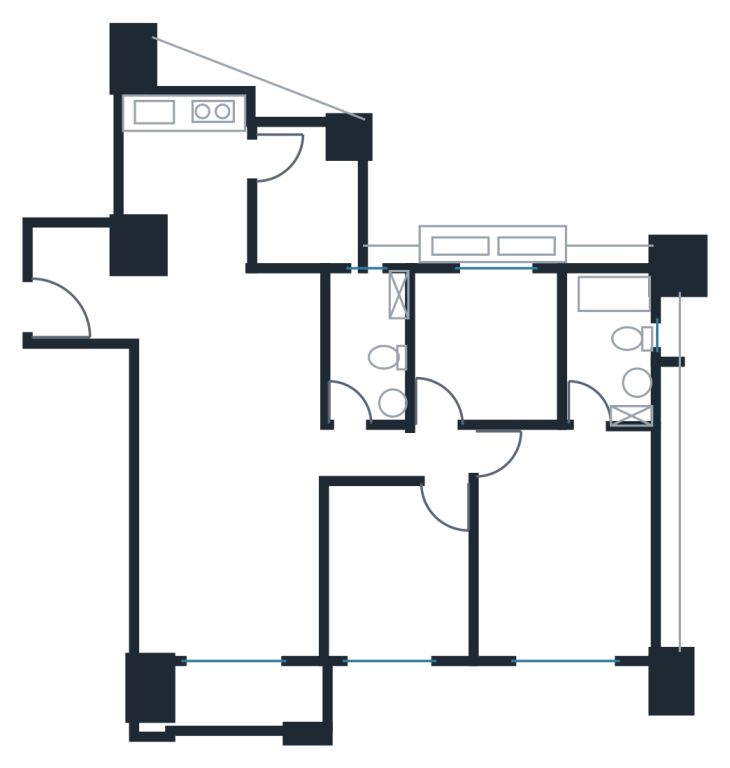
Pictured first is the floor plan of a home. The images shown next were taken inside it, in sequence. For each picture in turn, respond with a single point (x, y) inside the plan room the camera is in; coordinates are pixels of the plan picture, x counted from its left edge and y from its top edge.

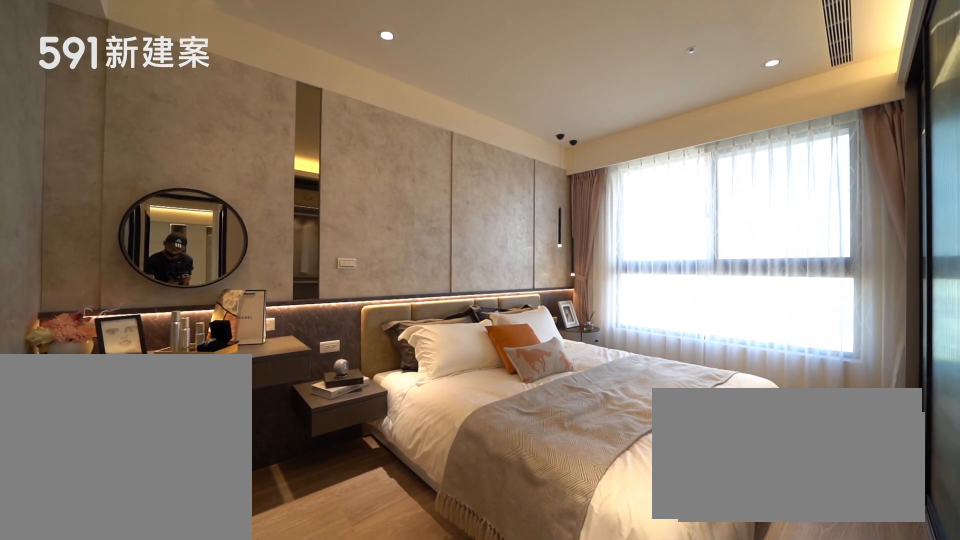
(565, 548)
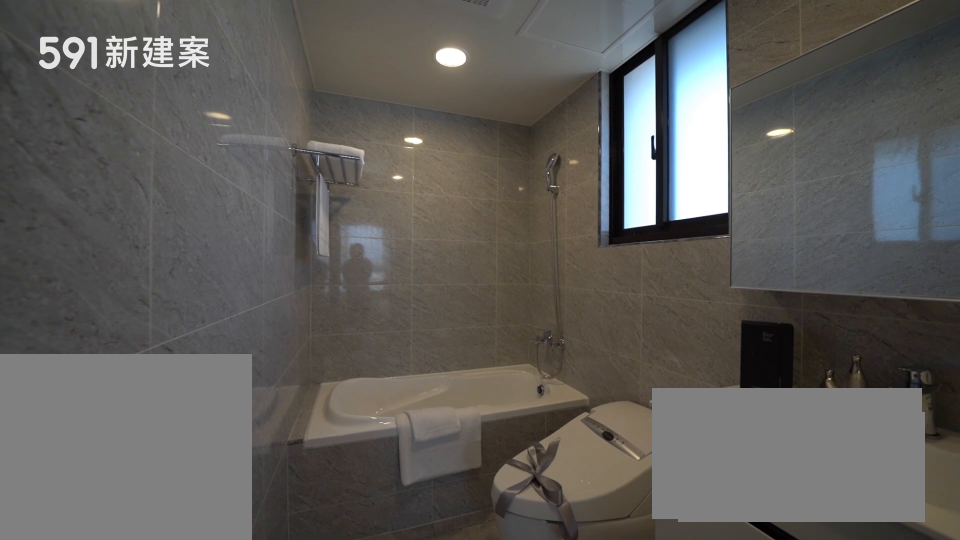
(610, 333)
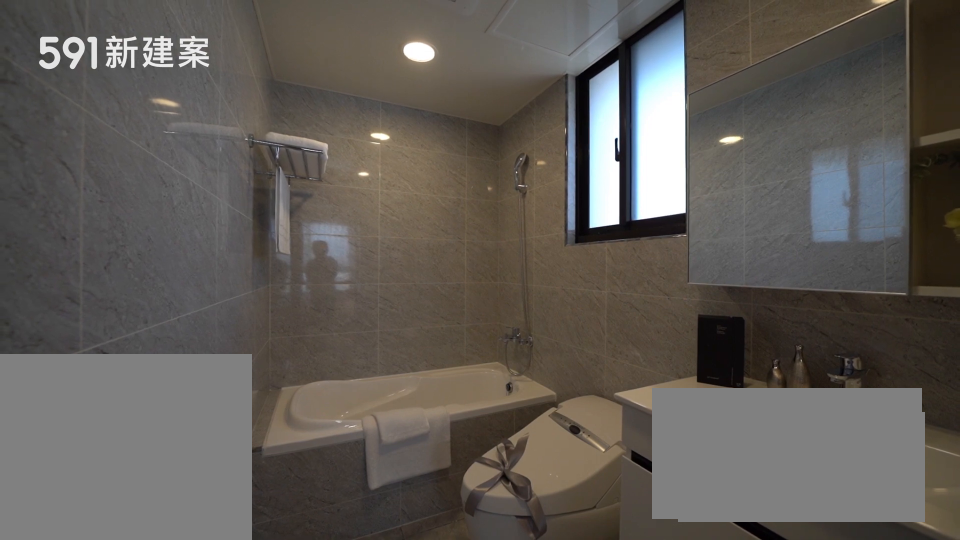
(610, 333)
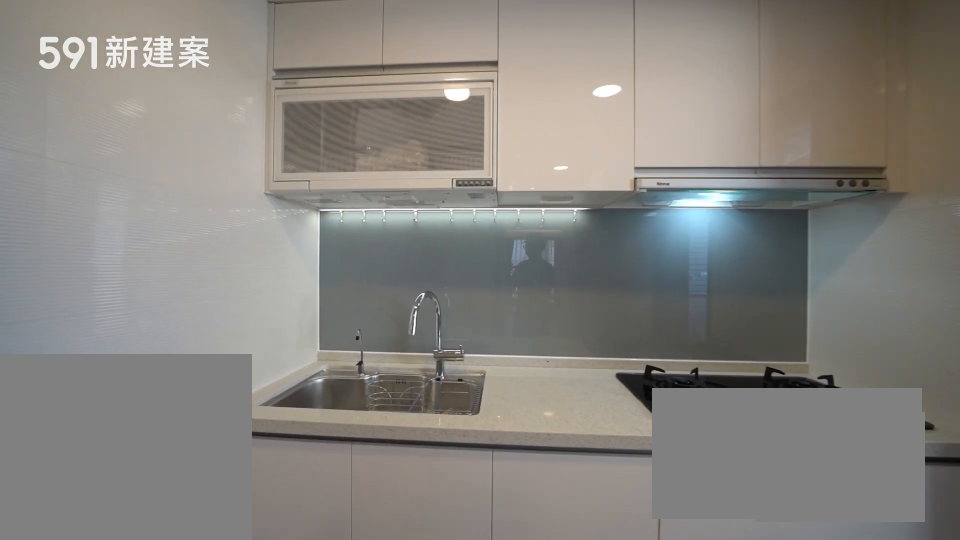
(186, 167)
